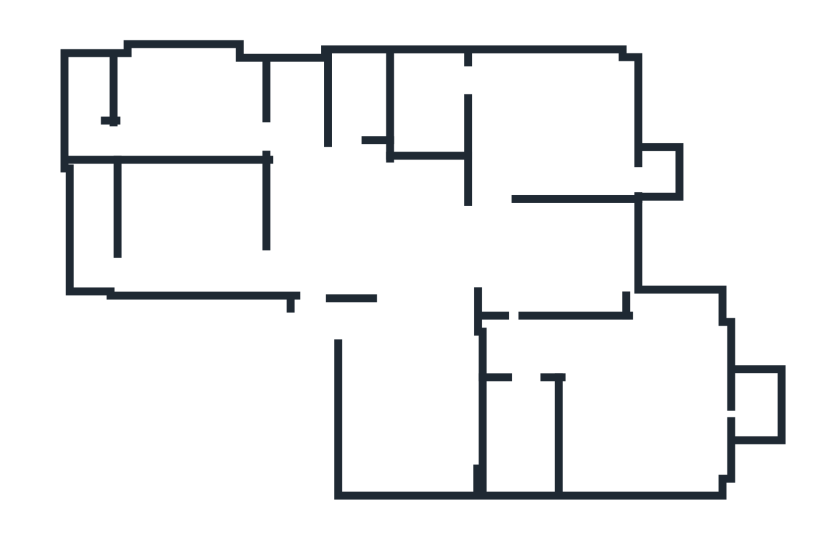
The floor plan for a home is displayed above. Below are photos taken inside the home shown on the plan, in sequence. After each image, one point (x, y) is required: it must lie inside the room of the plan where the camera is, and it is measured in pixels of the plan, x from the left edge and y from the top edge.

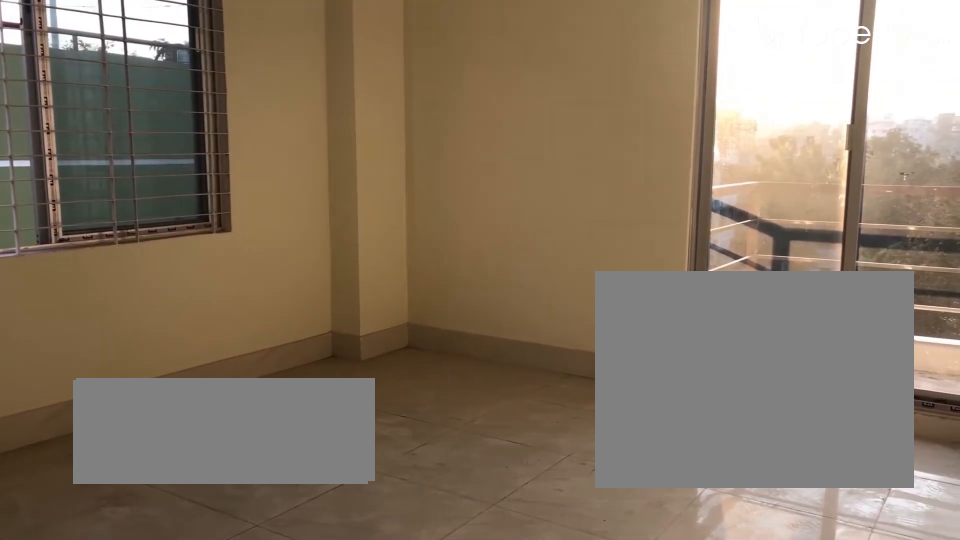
(532, 126)
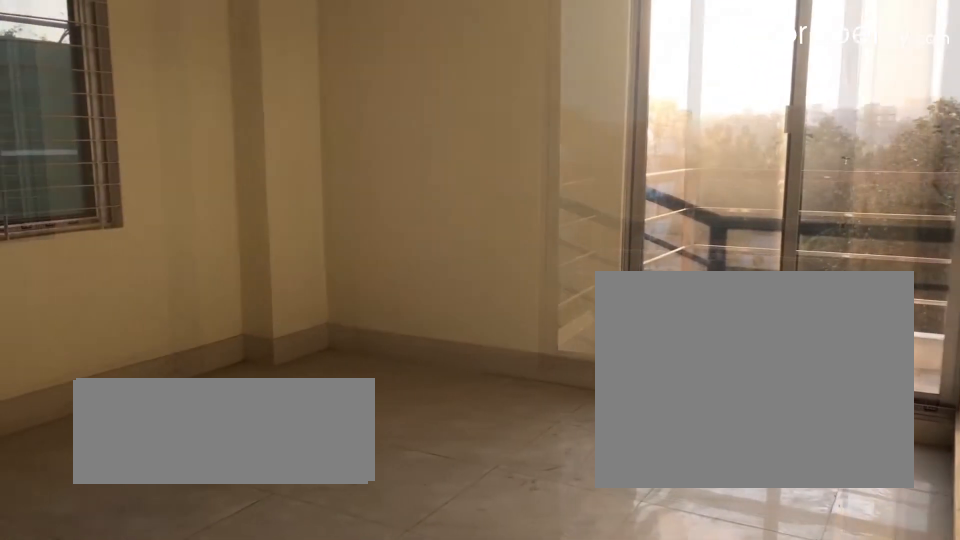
(532, 126)
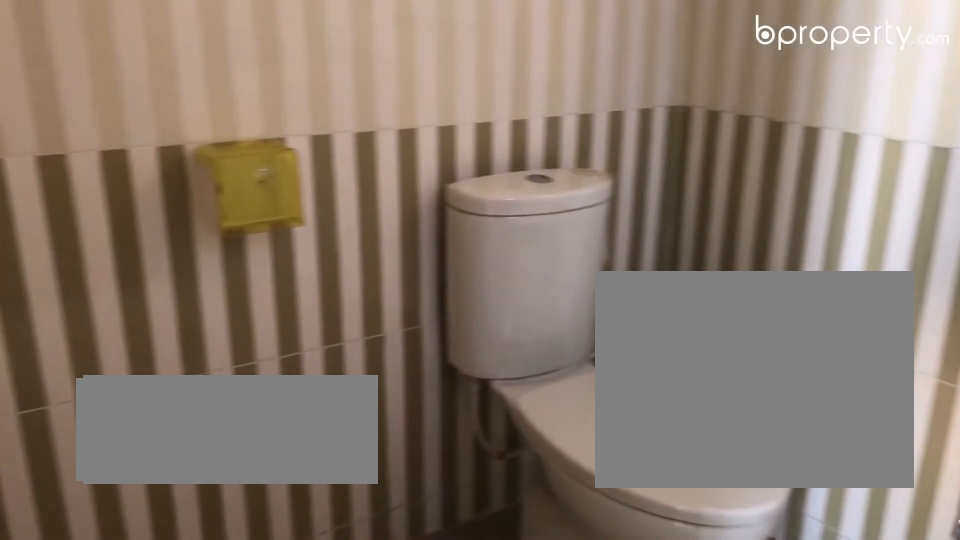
(422, 105)
